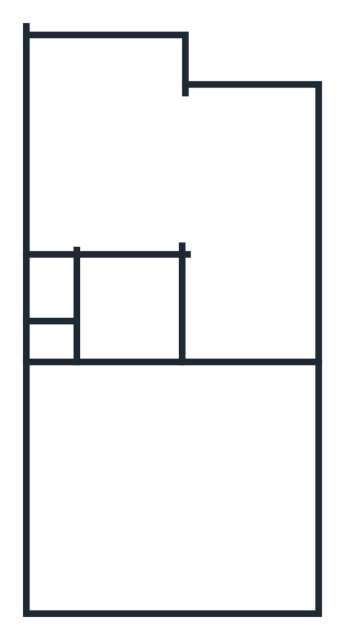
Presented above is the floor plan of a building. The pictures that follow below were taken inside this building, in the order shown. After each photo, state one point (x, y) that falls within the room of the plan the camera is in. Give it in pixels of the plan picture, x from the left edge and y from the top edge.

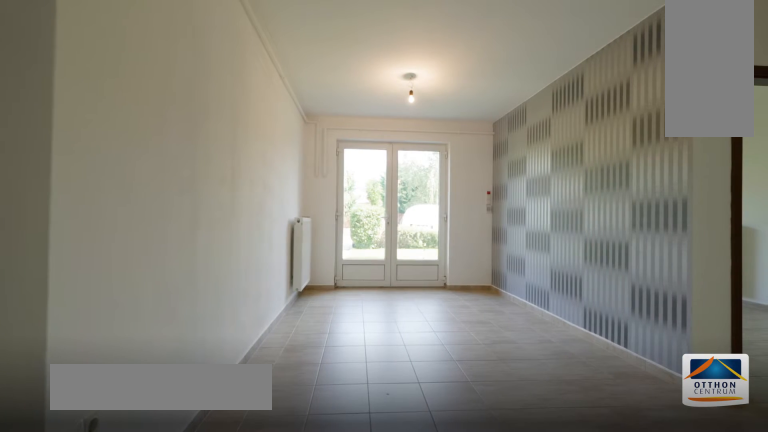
(240, 512)
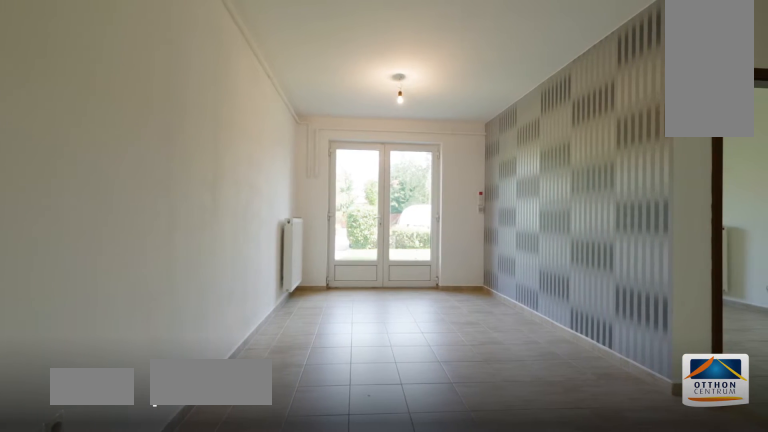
(241, 513)
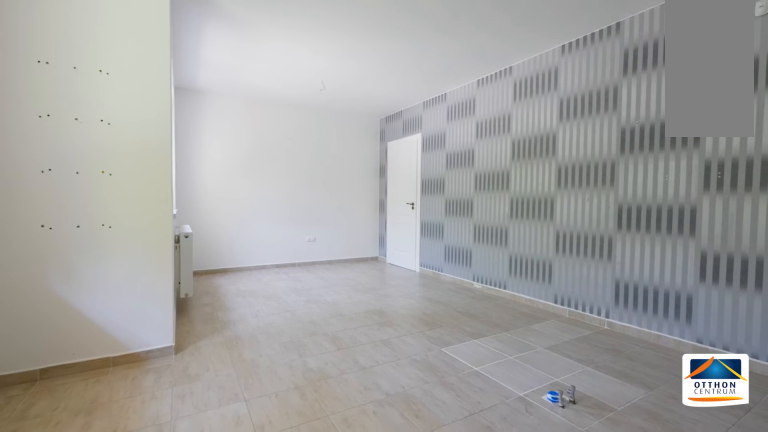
(150, 159)
